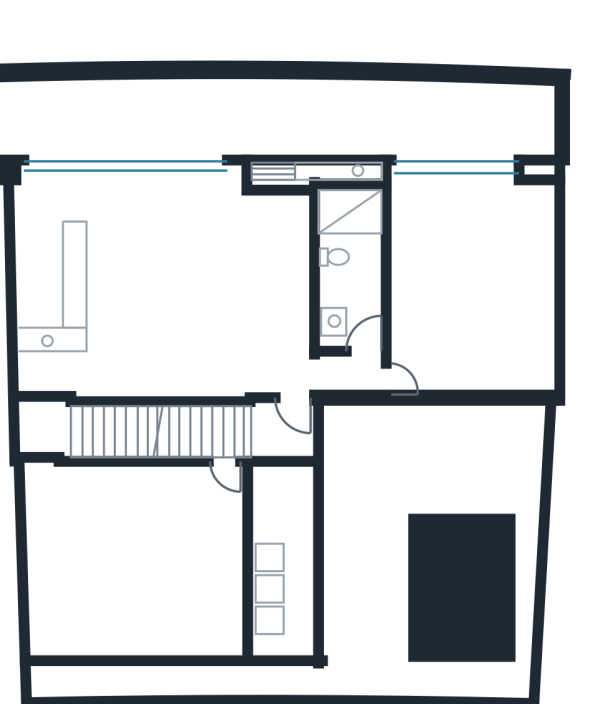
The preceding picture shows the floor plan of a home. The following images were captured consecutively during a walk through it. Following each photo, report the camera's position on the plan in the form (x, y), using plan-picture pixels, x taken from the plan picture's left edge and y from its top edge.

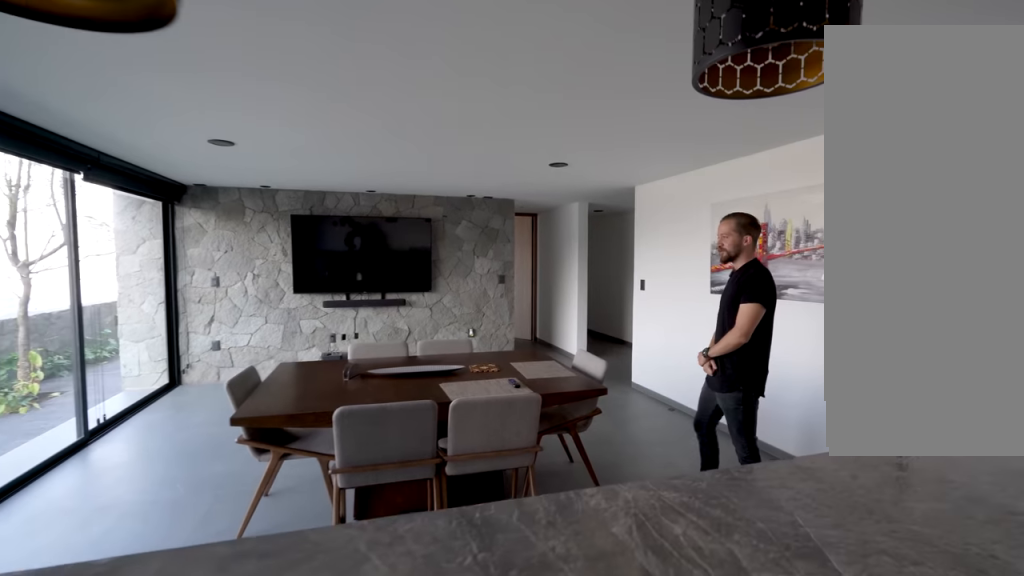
(46, 248)
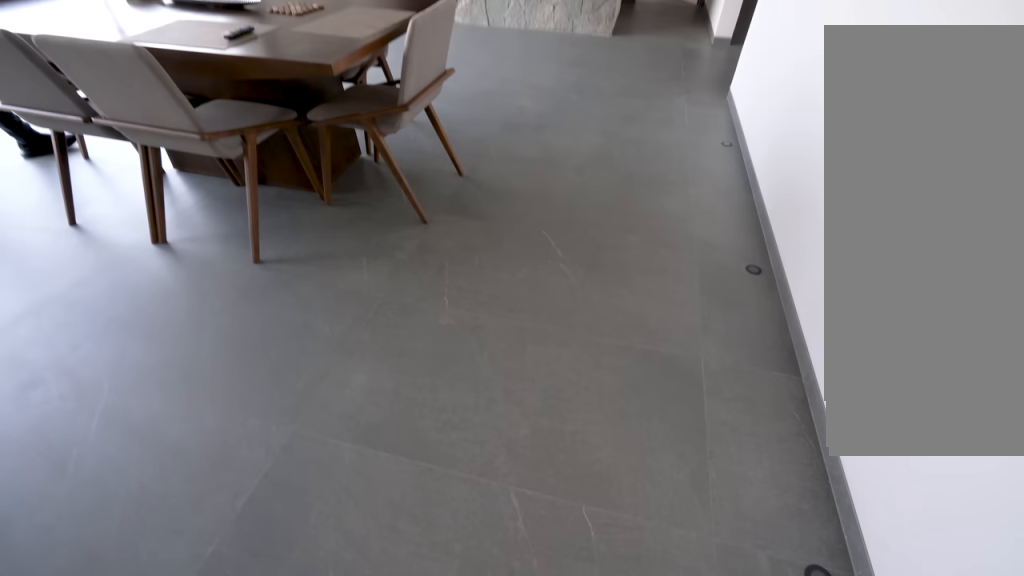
(142, 302)
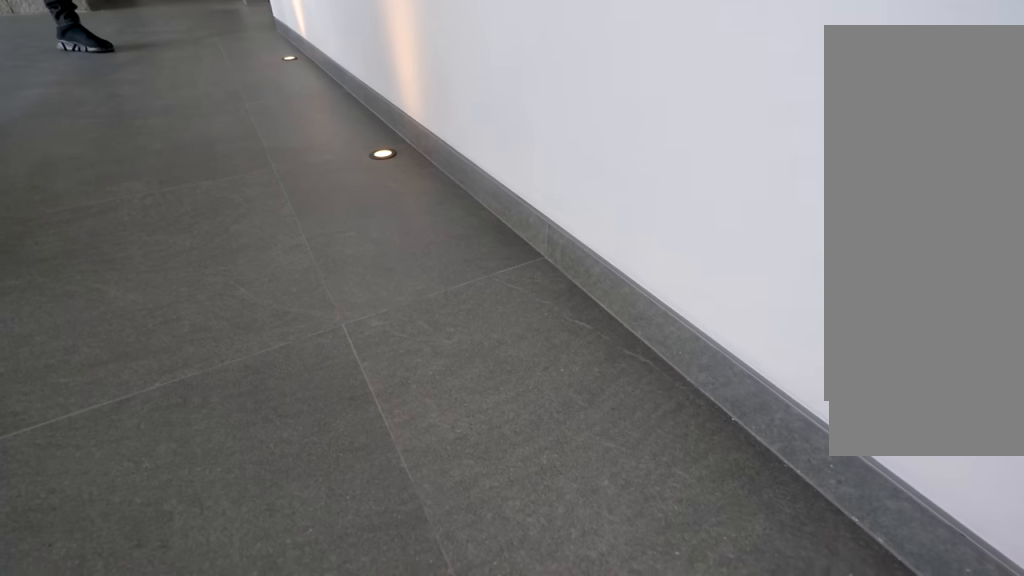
(158, 363)
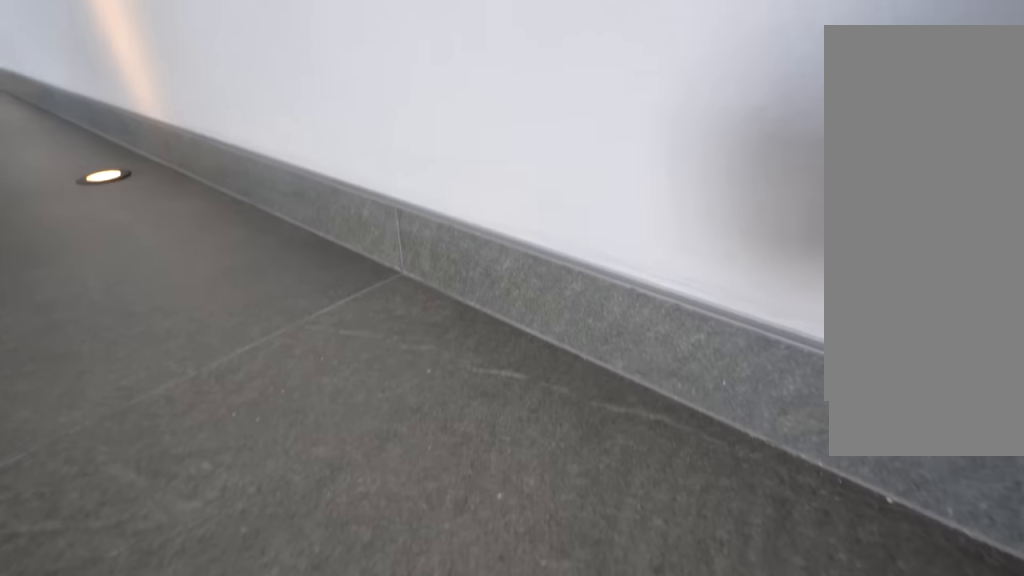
(168, 377)
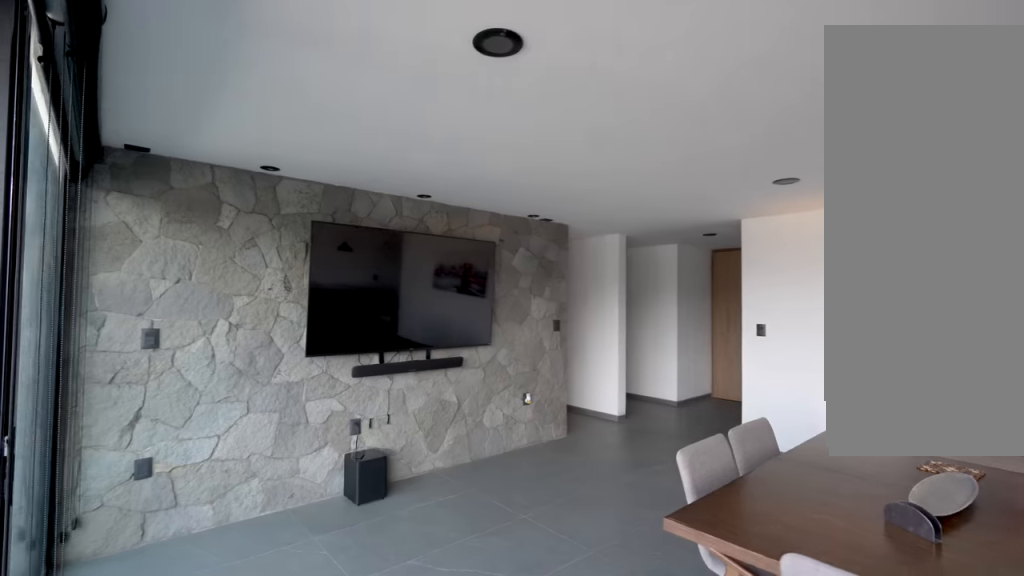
(140, 249)
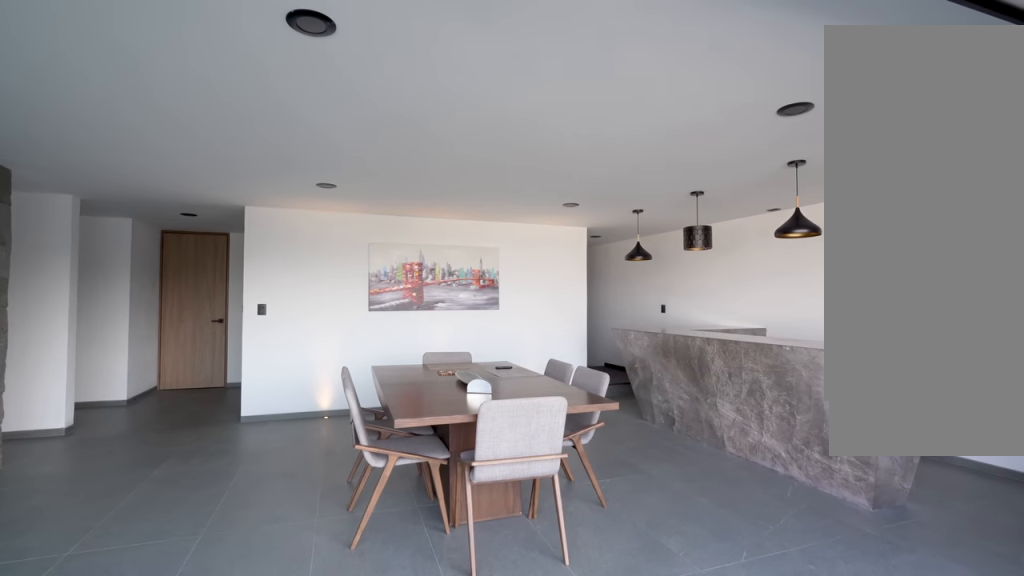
(165, 228)
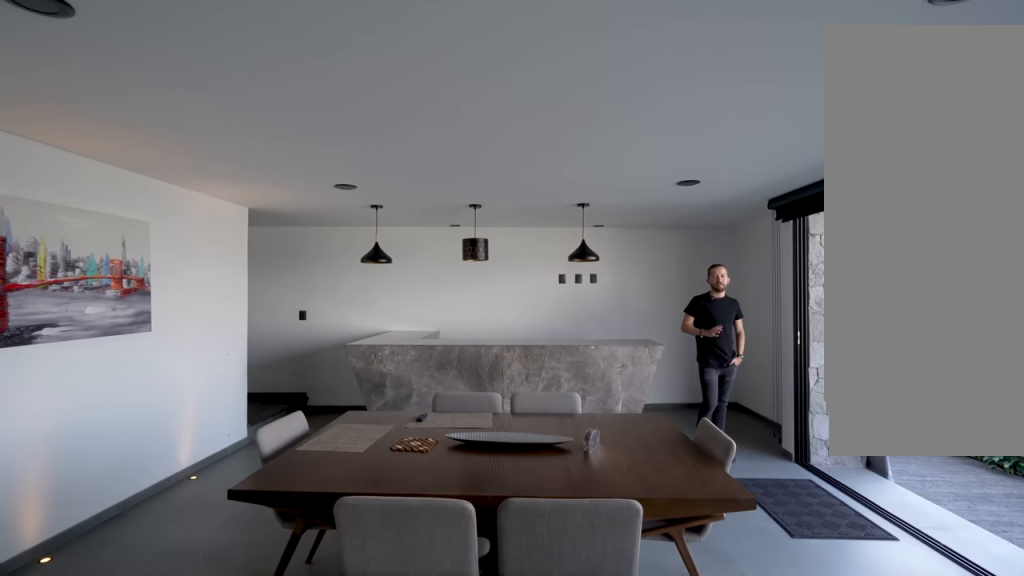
(231, 313)
